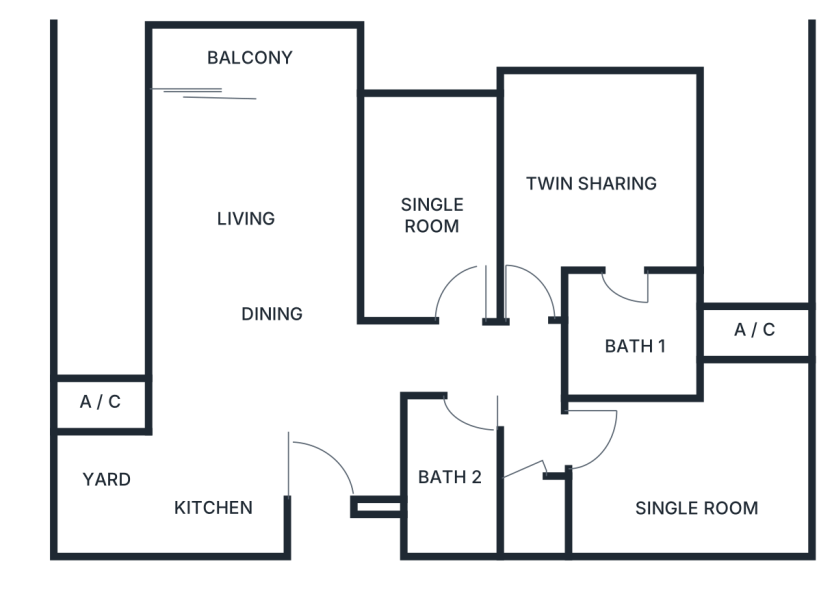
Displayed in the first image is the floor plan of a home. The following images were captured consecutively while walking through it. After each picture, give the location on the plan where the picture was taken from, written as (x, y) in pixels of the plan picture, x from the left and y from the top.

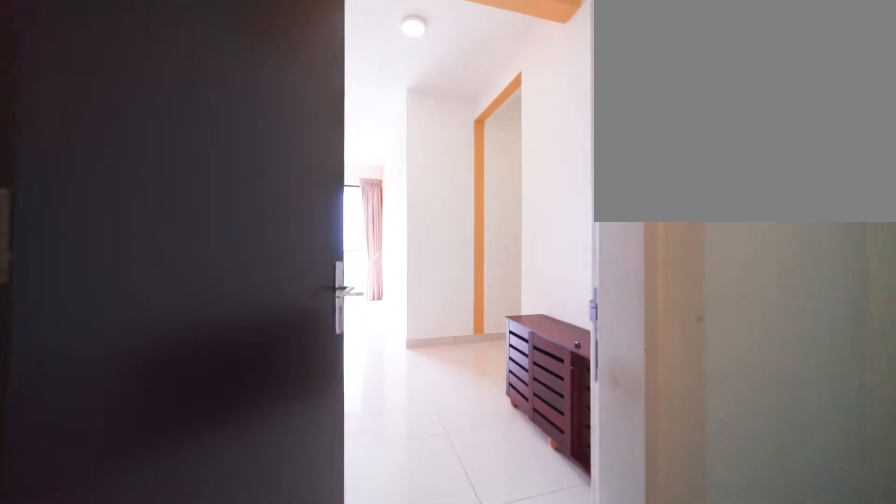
(340, 507)
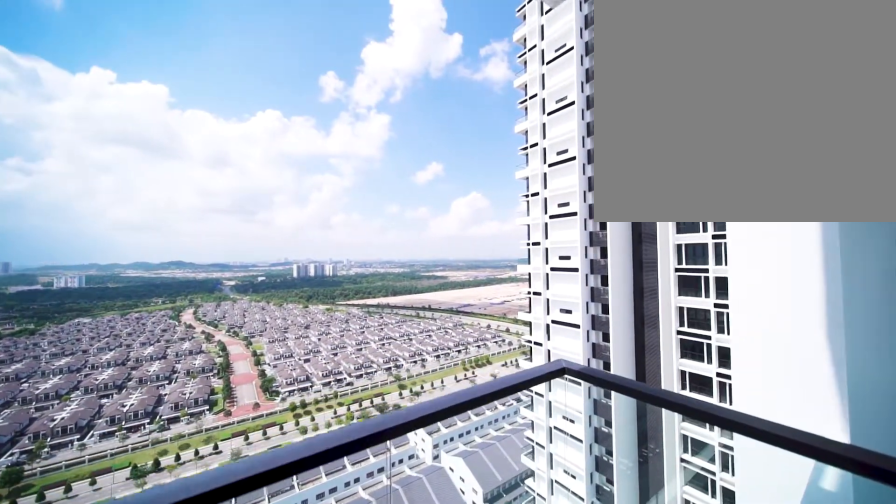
(290, 119)
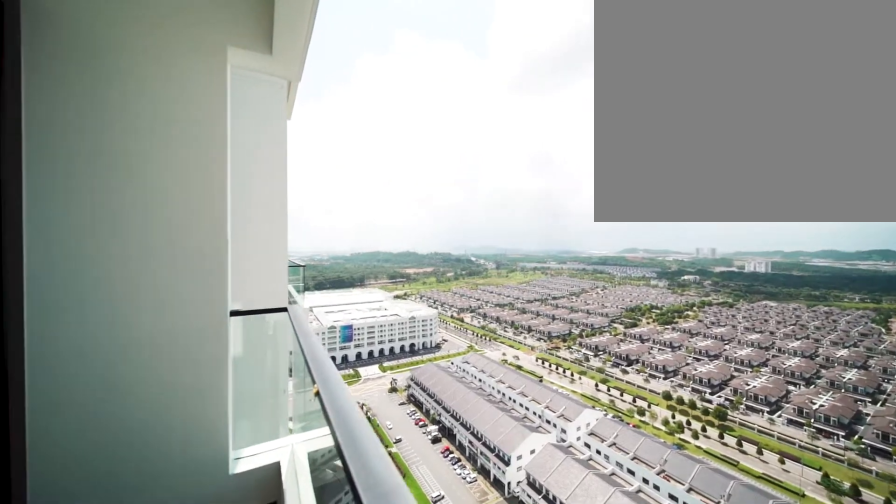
(312, 41)
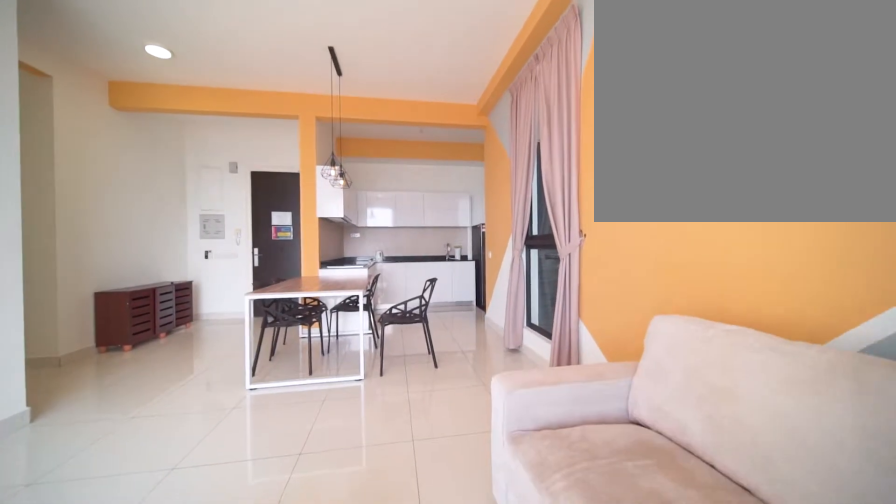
(249, 195)
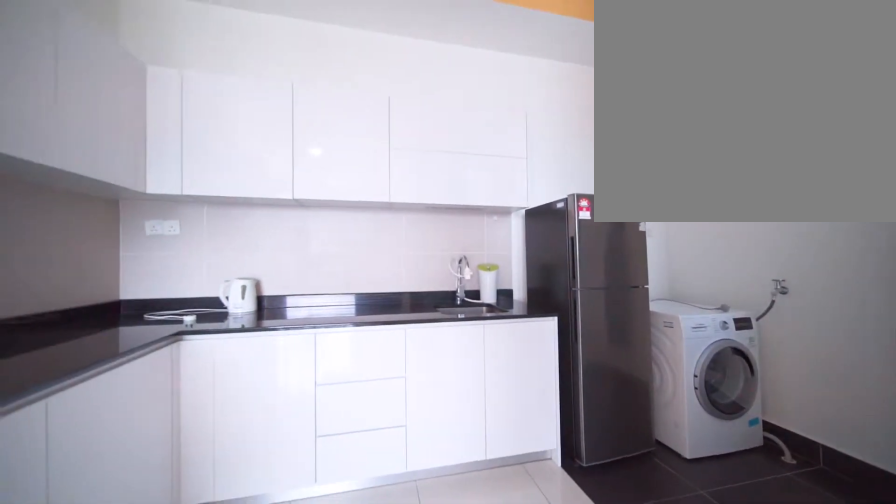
(167, 493)
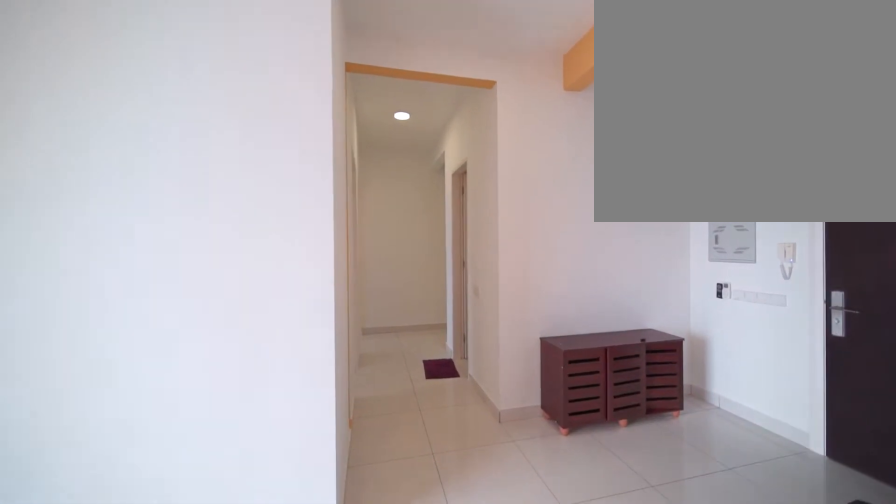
(299, 422)
